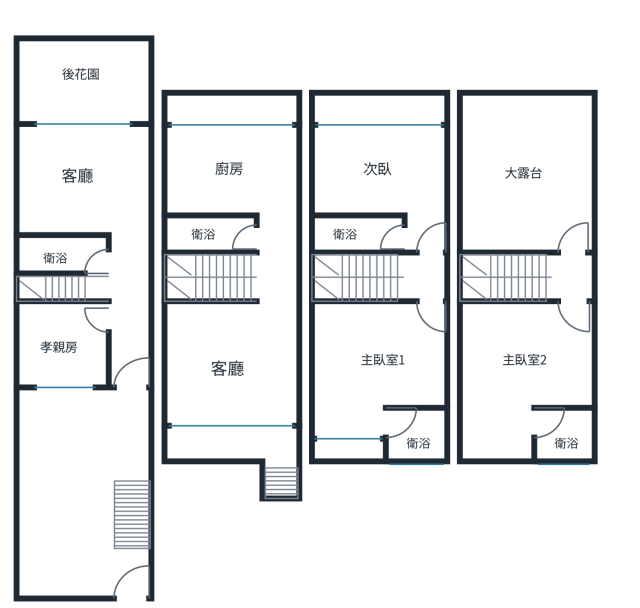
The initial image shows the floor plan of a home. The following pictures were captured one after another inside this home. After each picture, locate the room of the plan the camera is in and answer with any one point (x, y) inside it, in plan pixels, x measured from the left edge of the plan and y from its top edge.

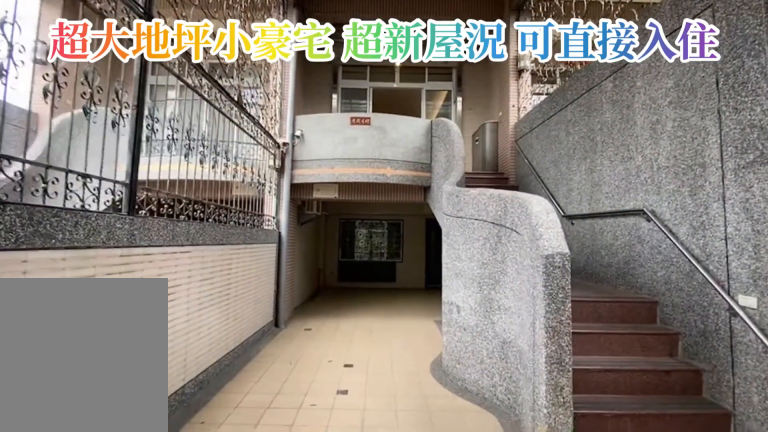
(67, 544)
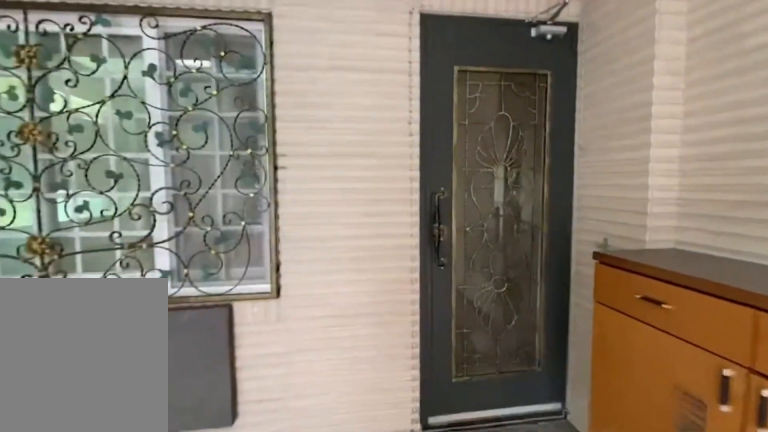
(68, 545)
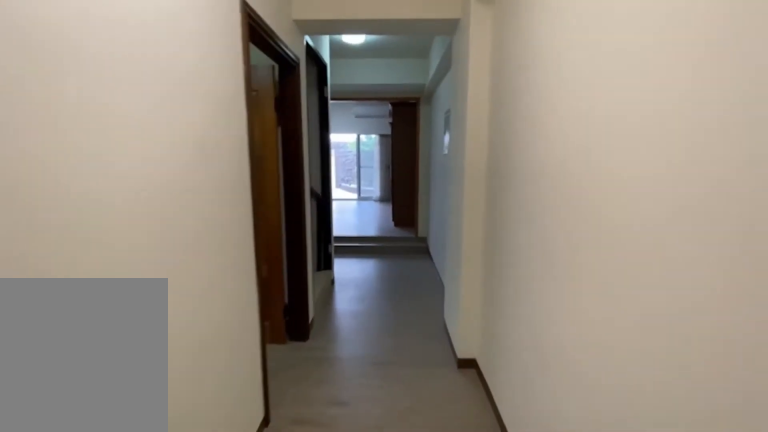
(129, 297)
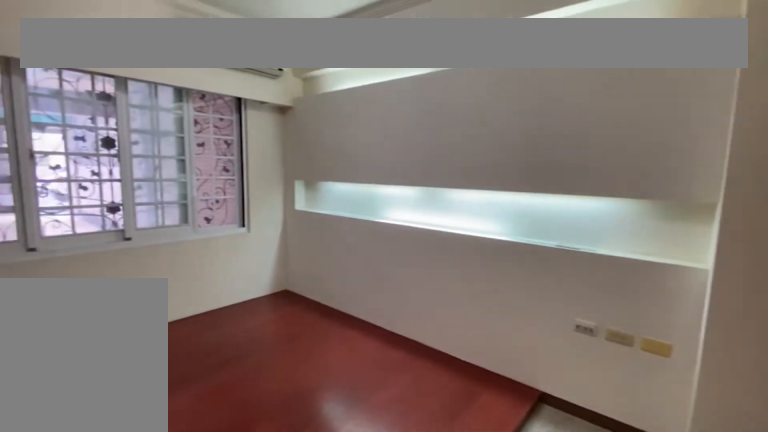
(67, 347)
